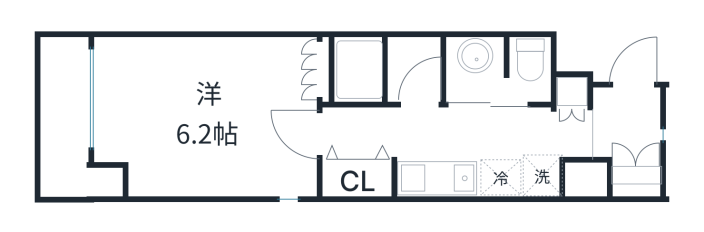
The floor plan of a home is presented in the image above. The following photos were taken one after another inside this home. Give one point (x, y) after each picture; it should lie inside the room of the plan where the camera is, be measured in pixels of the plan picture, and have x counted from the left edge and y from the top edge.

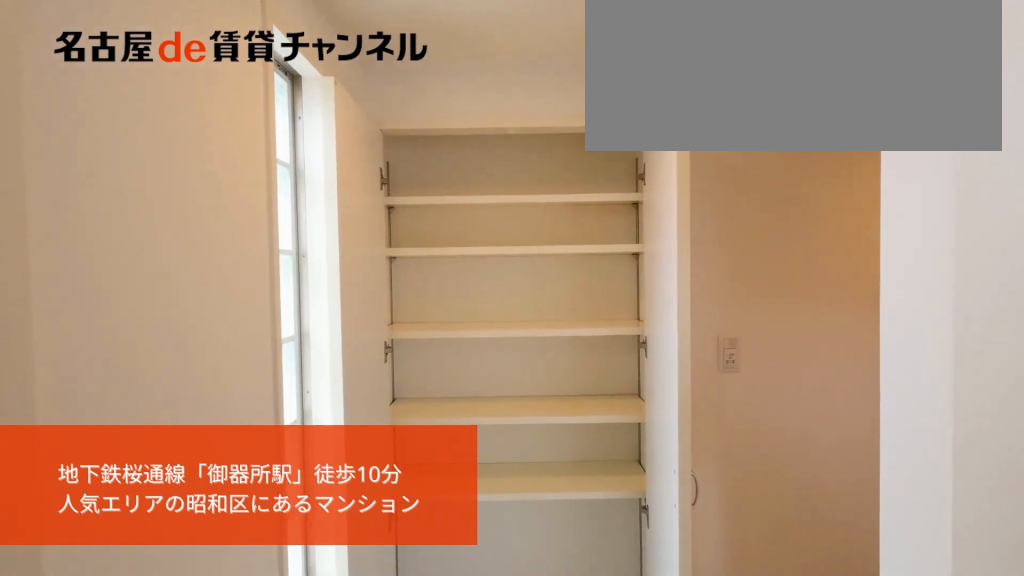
(626, 135)
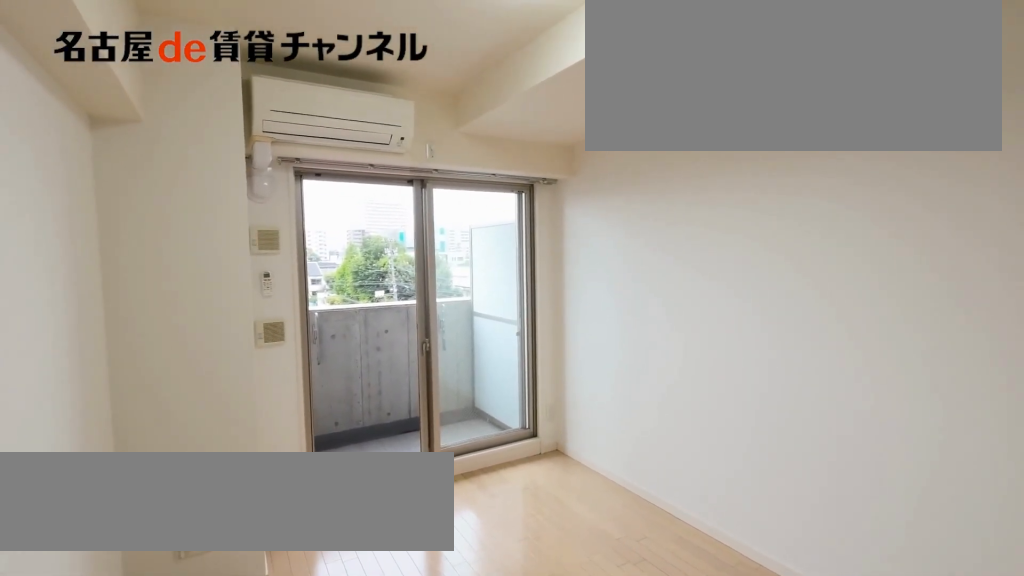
(205, 115)
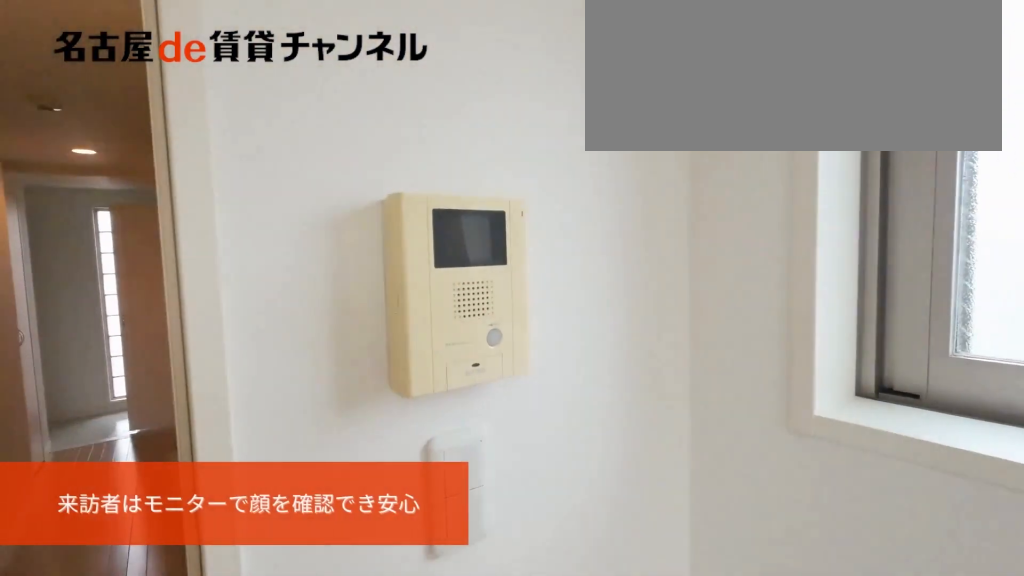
(205, 115)
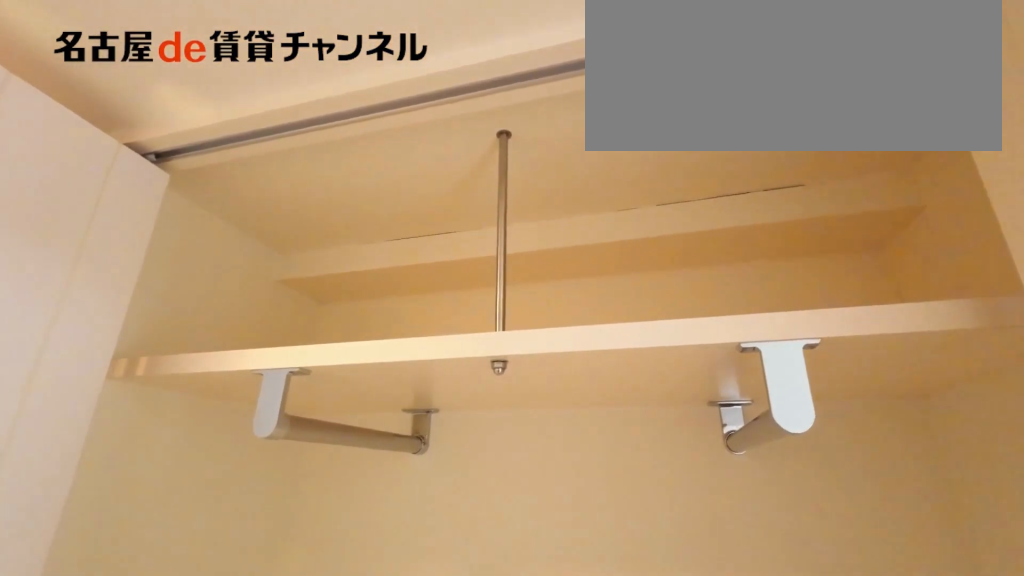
(359, 177)
